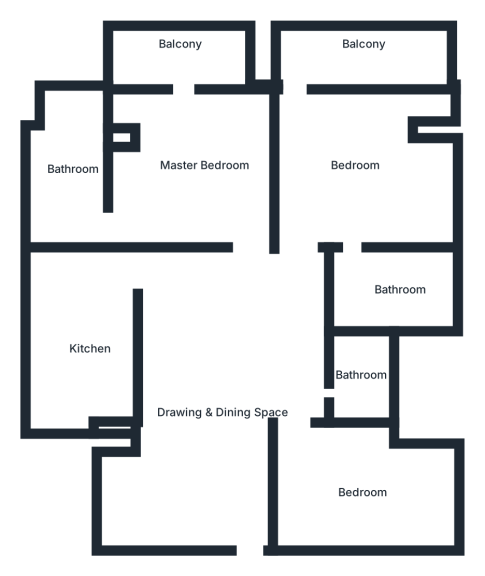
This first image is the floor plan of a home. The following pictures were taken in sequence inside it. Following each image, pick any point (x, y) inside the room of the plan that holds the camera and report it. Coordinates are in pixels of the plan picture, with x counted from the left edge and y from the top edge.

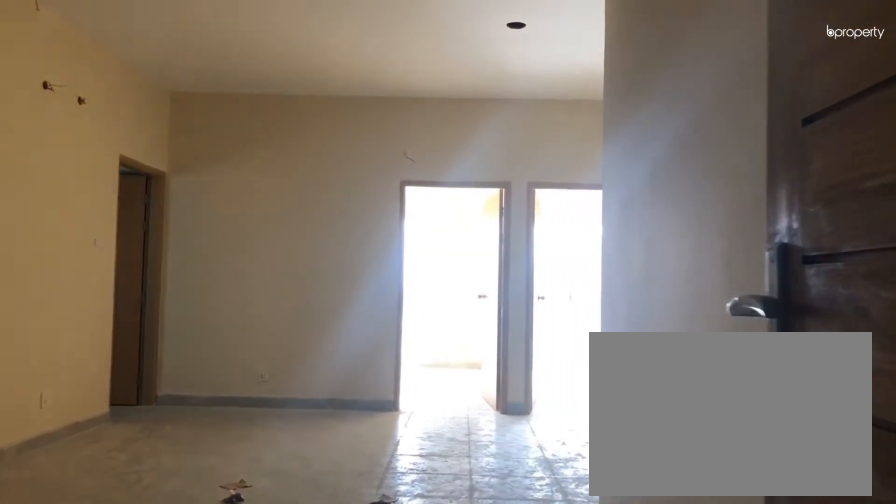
(242, 510)
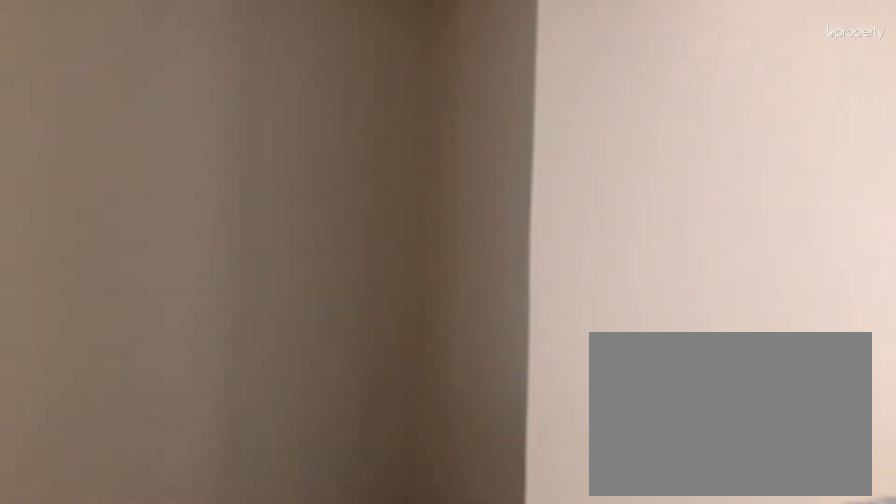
(233, 388)
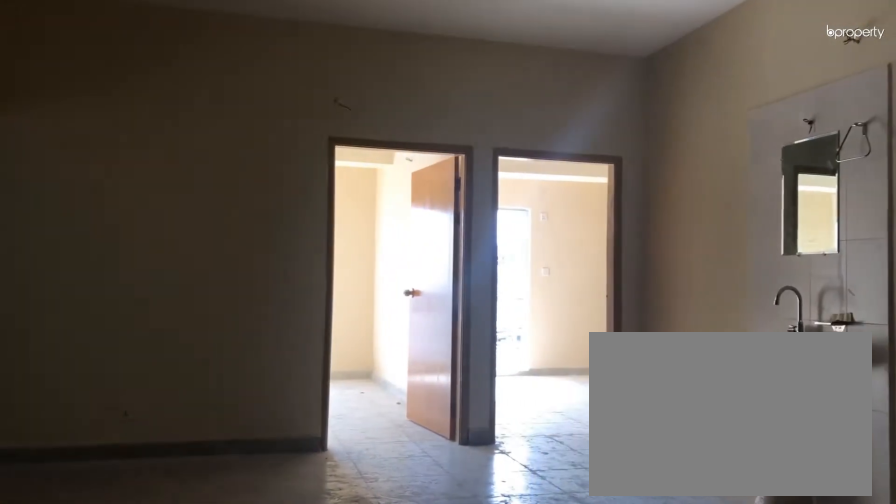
(233, 388)
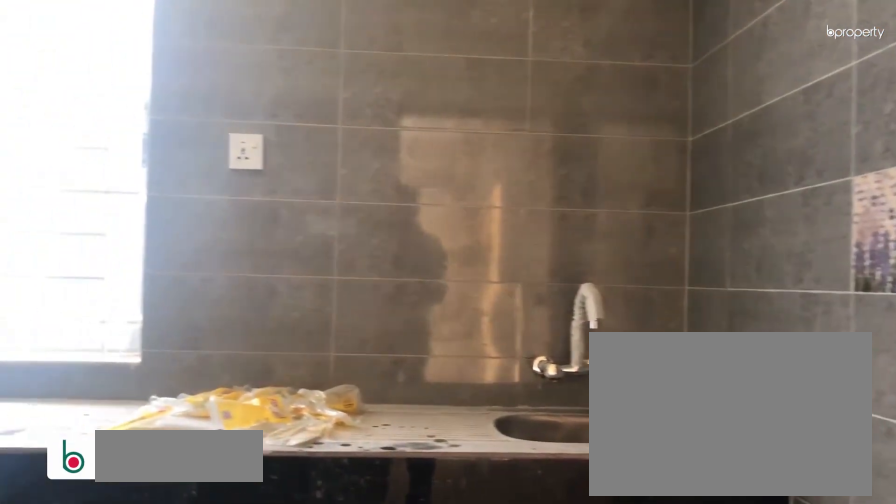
(84, 352)
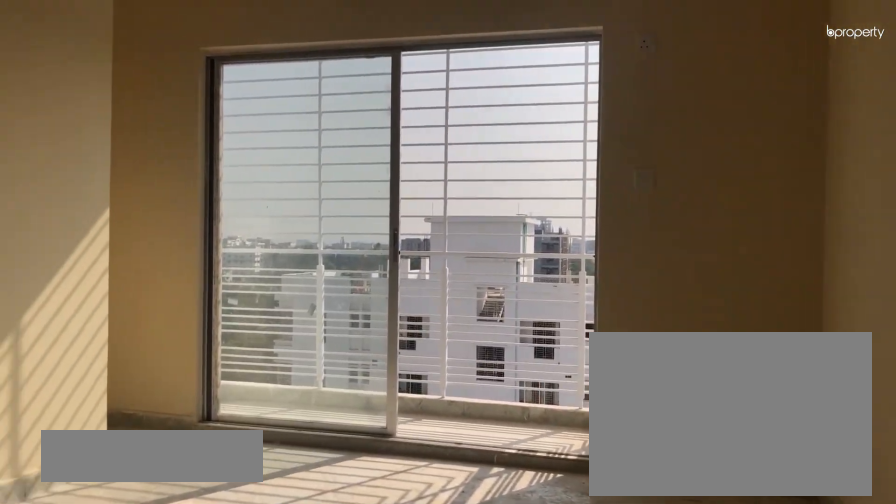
(219, 167)
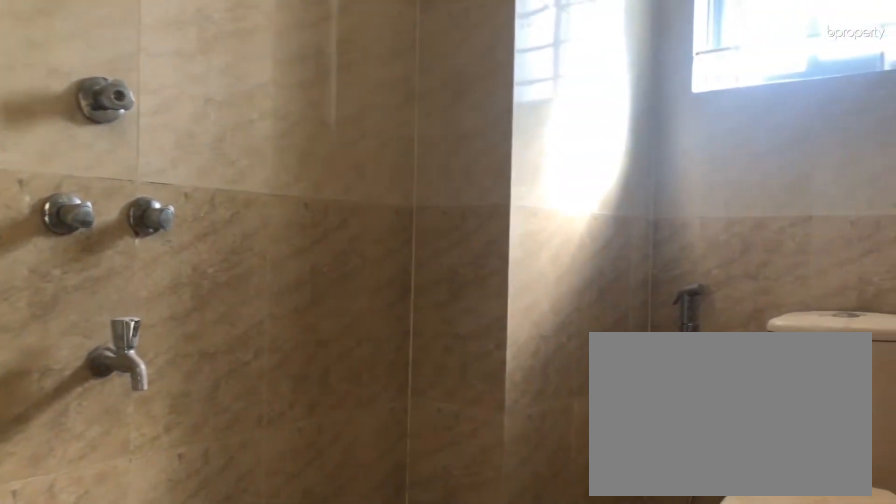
(74, 181)
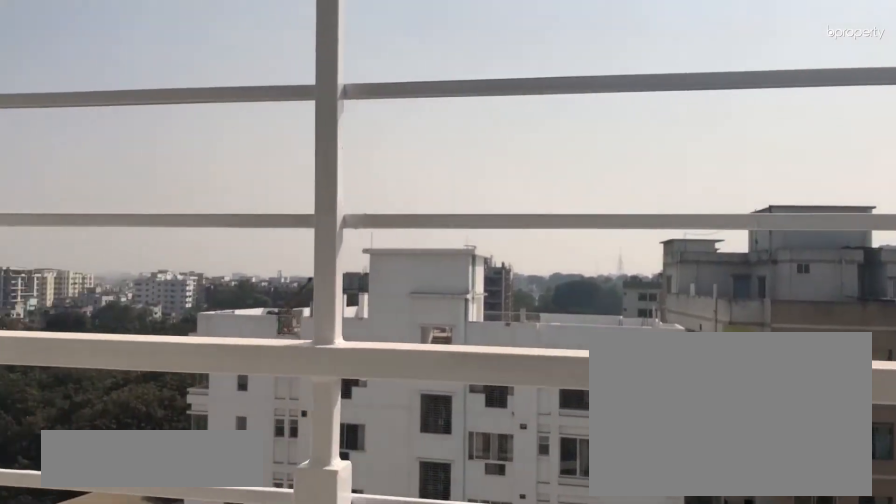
(183, 64)
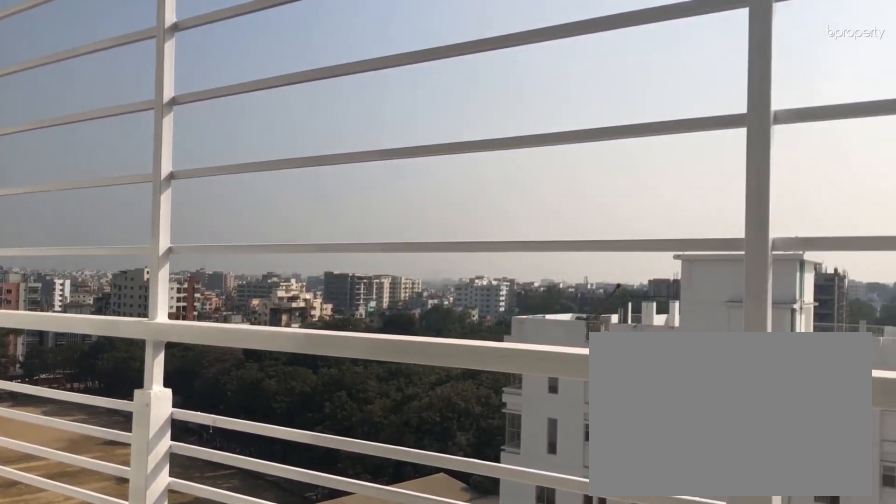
(183, 64)
